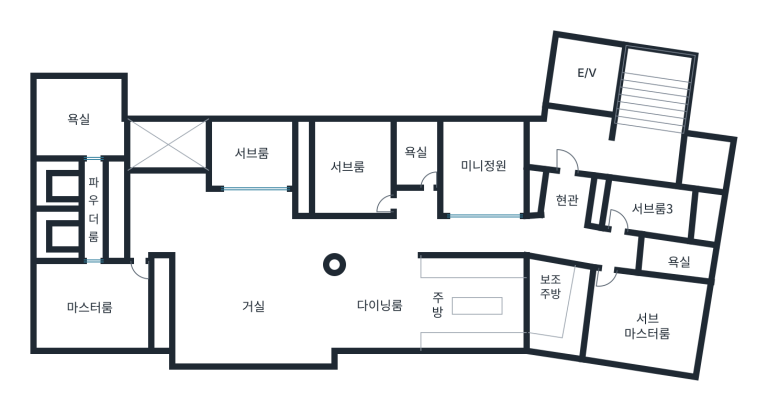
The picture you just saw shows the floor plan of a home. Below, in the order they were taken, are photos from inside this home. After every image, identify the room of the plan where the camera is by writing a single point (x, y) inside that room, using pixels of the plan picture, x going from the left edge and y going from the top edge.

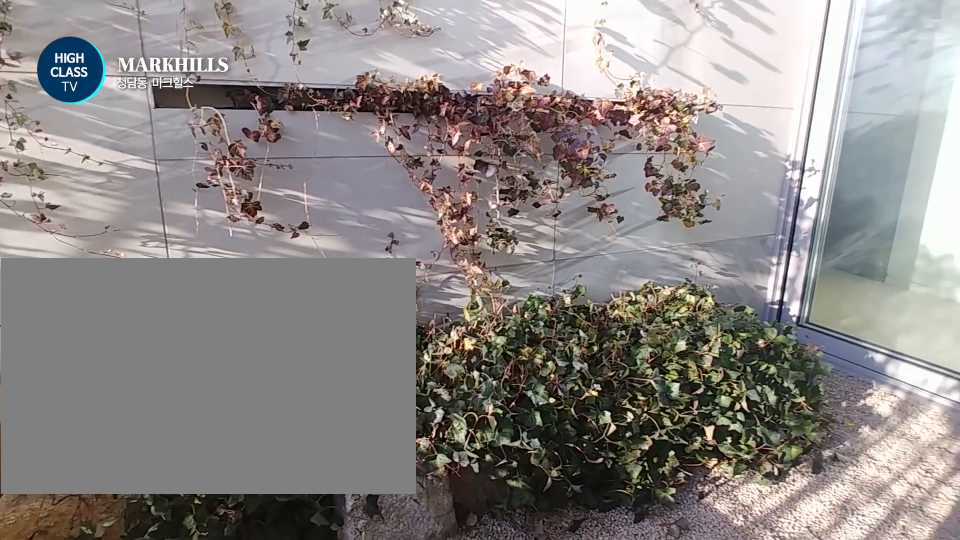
(483, 169)
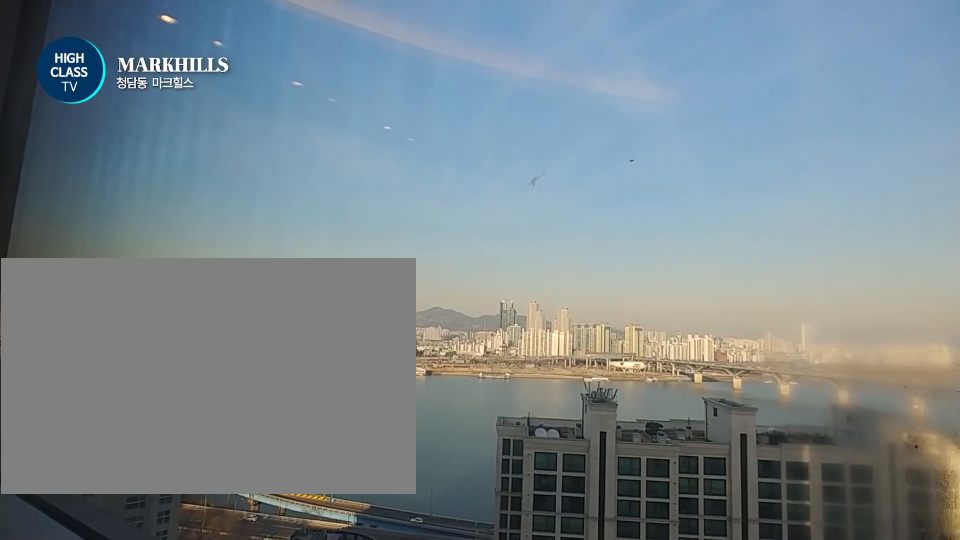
(647, 328)
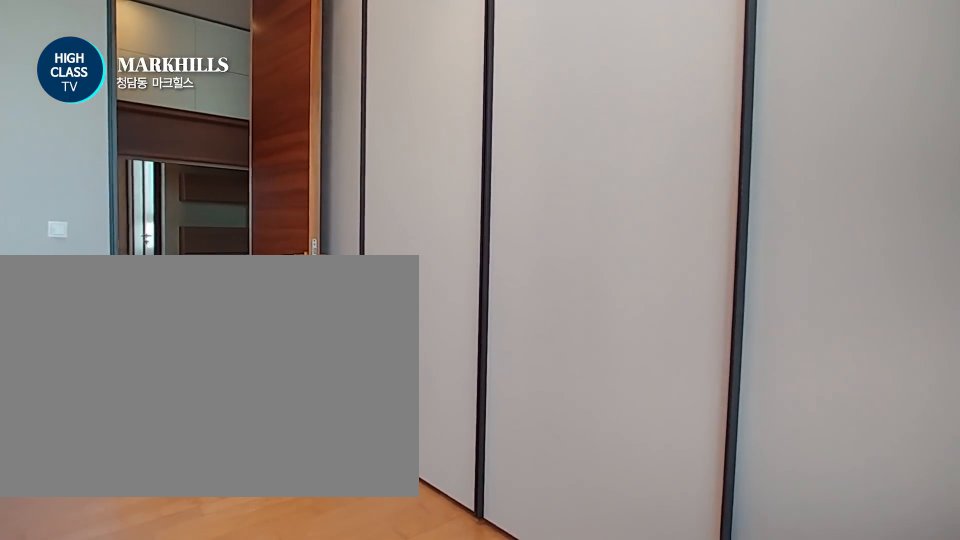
(647, 328)
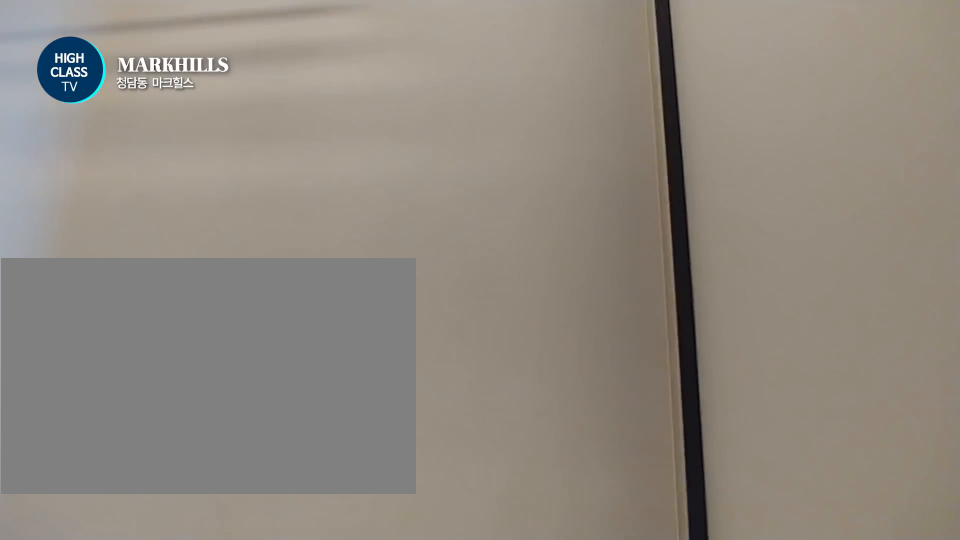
(650, 208)
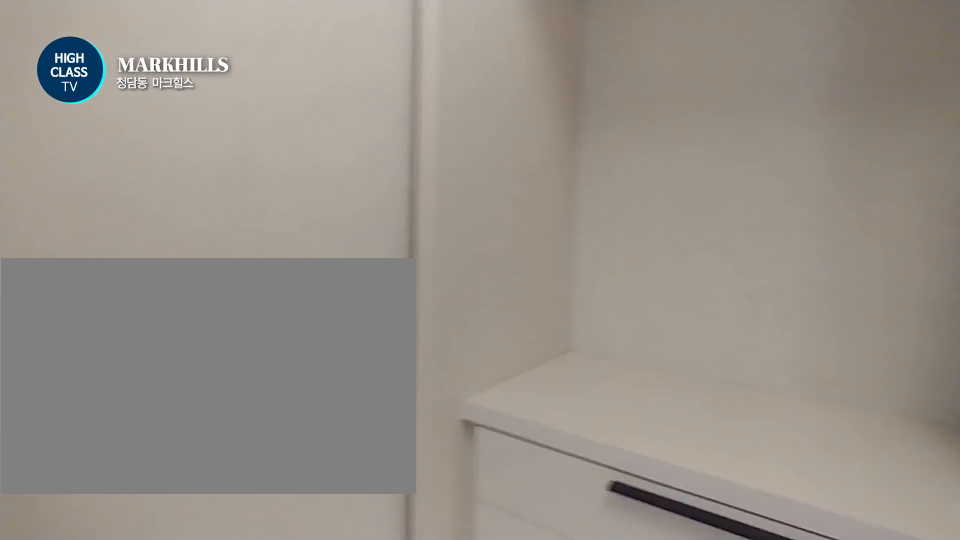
(650, 208)
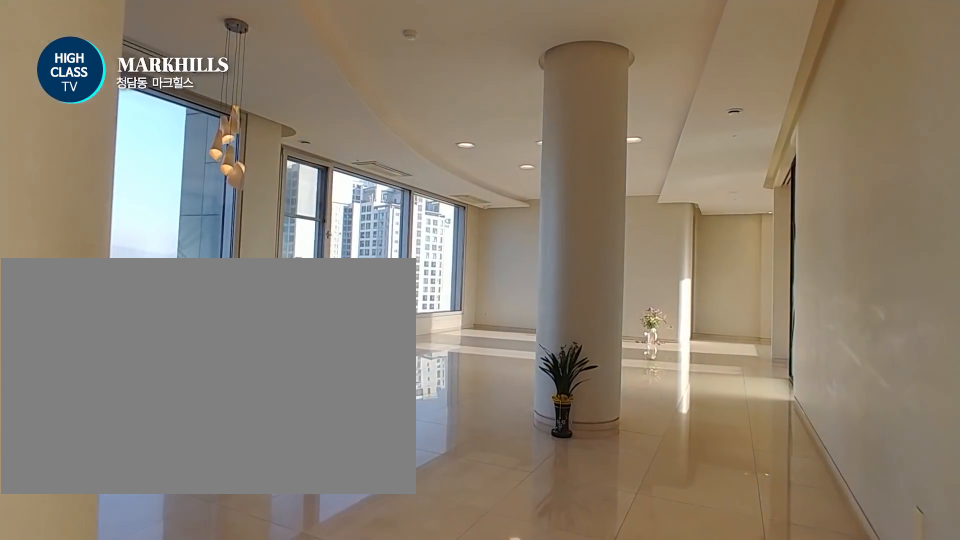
(237, 278)
